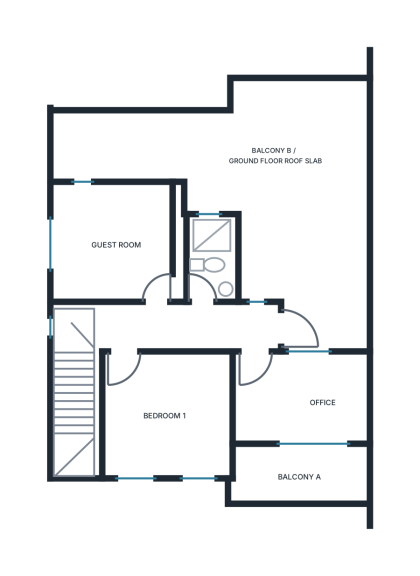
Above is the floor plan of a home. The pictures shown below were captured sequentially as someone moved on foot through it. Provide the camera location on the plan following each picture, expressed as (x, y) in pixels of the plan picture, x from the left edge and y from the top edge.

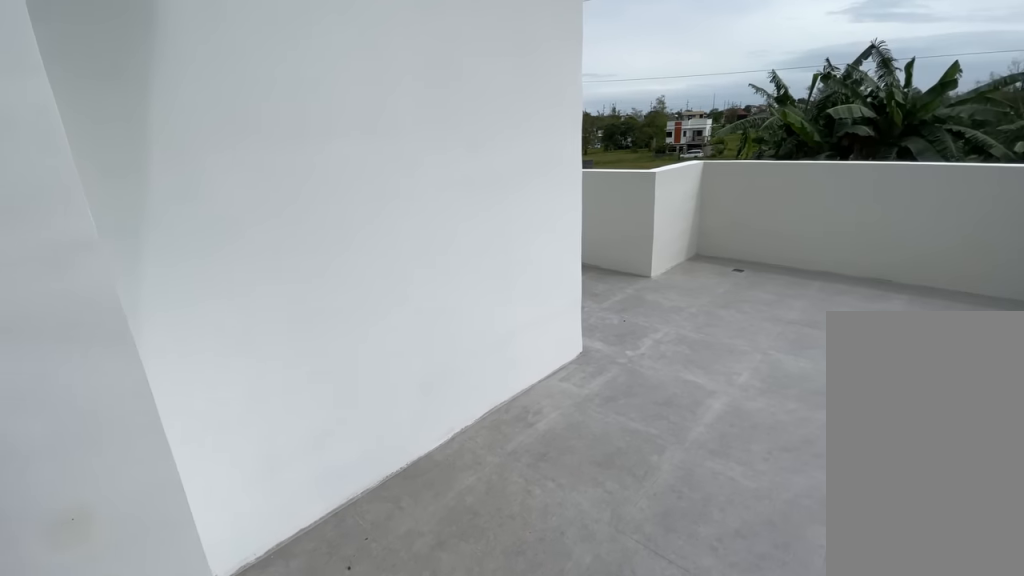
(336, 294)
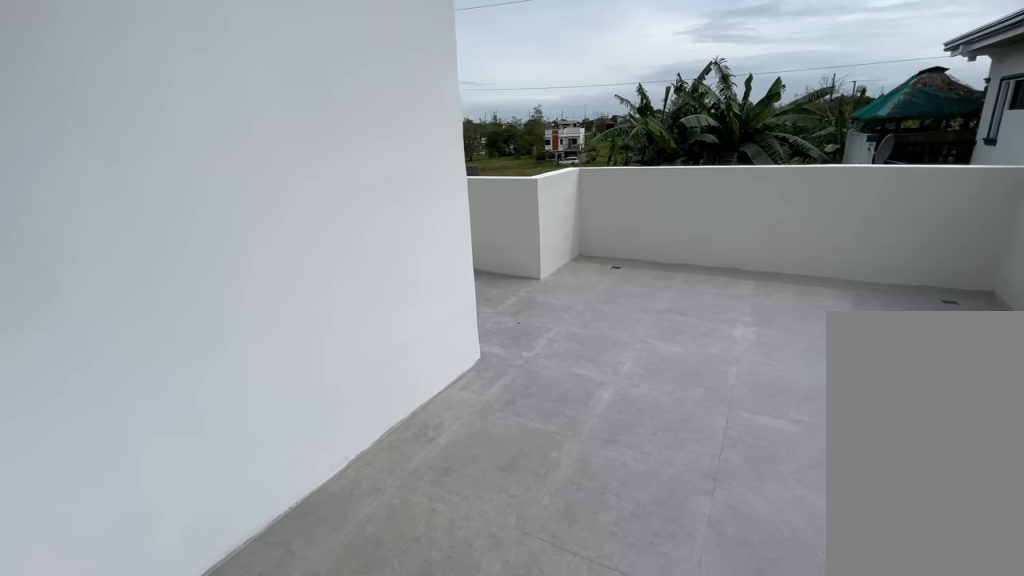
(335, 294)
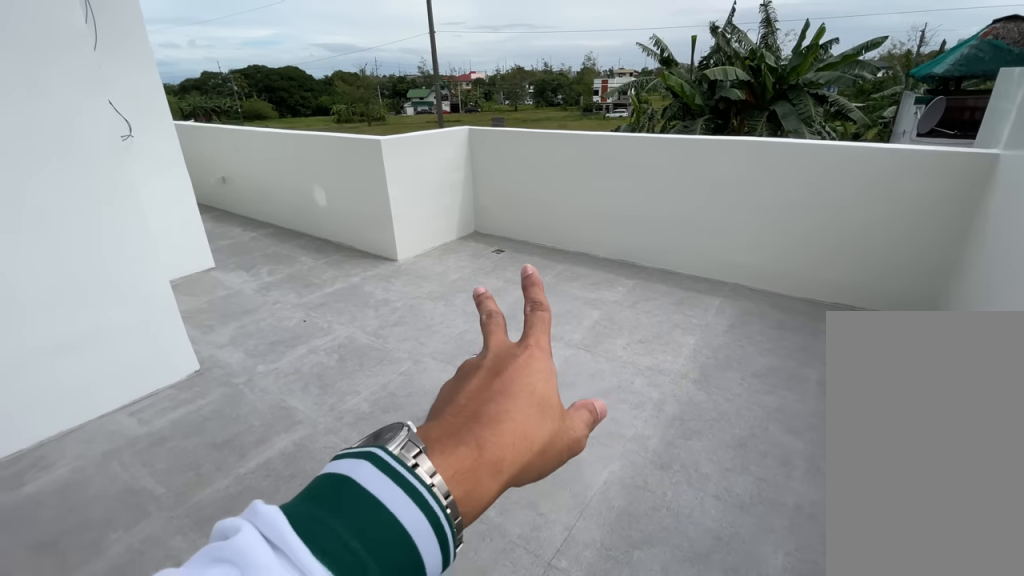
(336, 284)
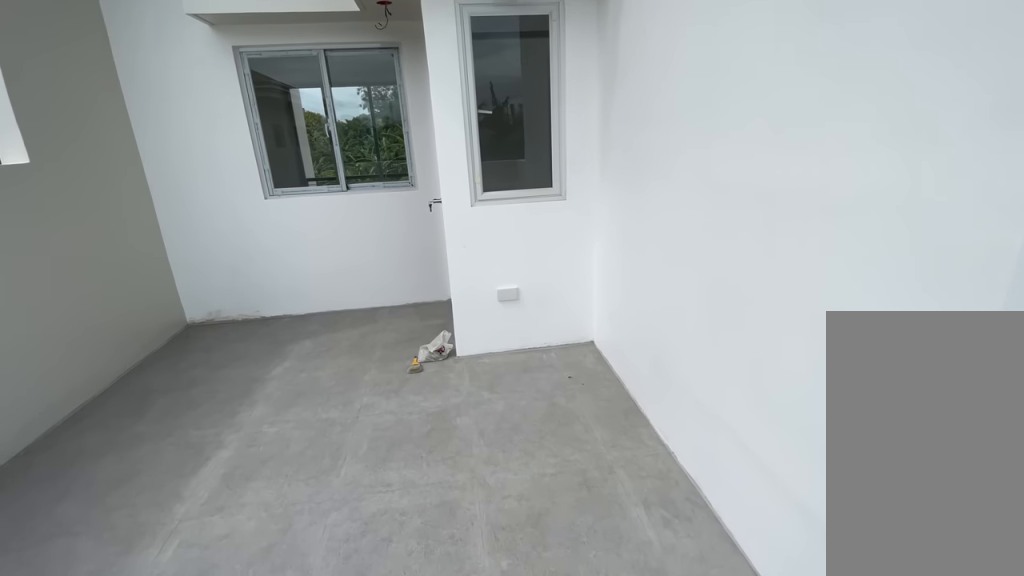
(278, 275)
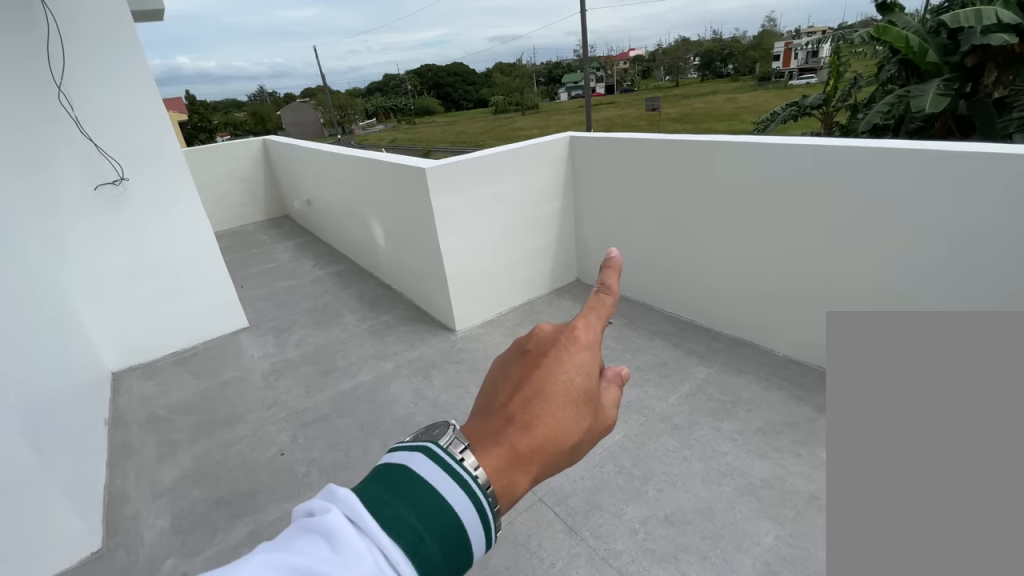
(297, 181)
